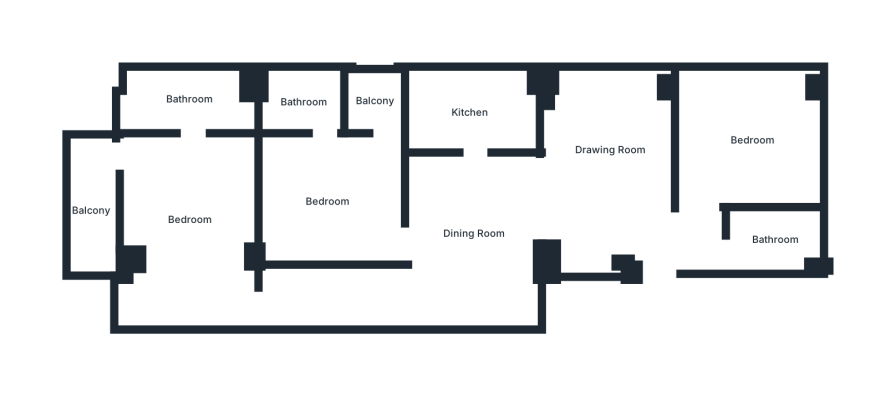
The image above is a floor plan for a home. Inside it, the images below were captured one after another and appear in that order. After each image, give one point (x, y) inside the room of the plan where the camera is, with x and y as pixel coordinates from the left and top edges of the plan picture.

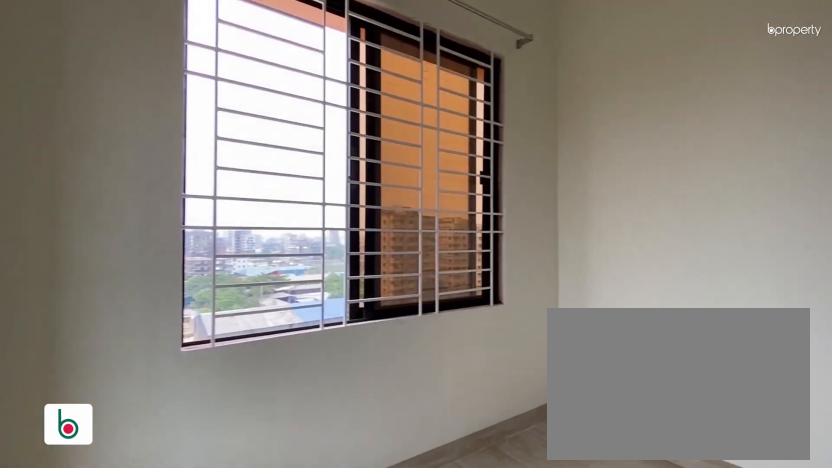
(751, 140)
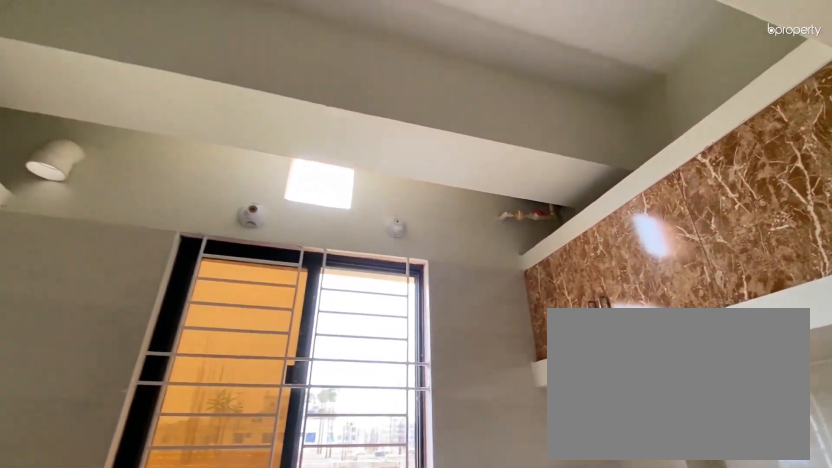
(469, 113)
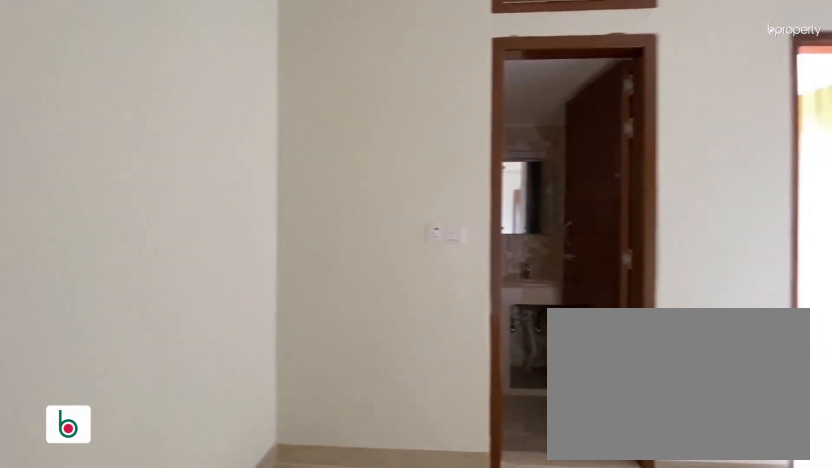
(326, 202)
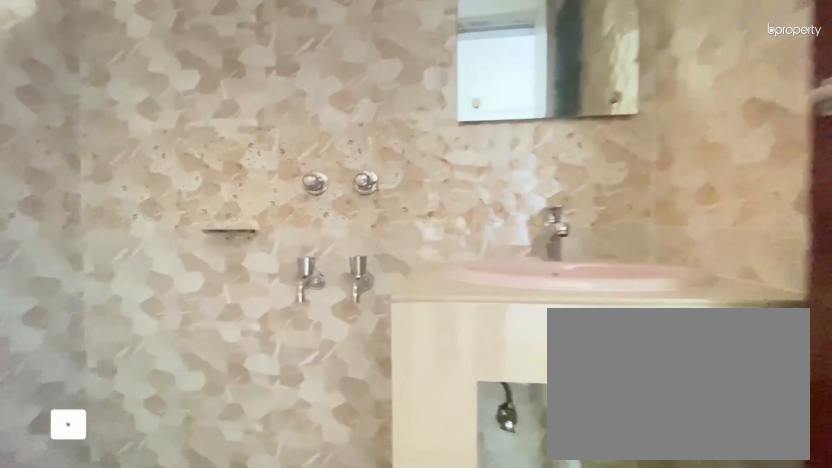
(301, 103)
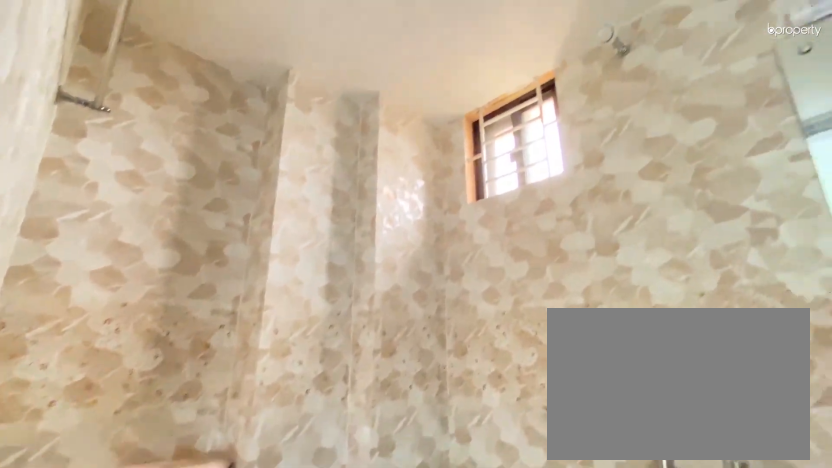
(301, 103)
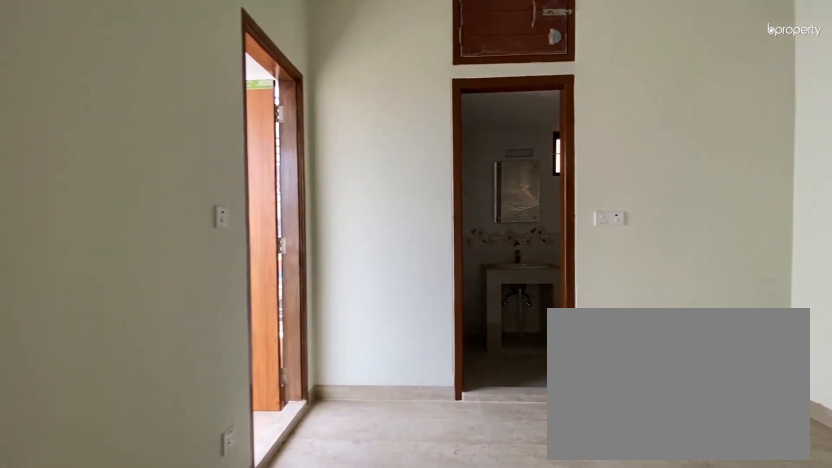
(188, 221)
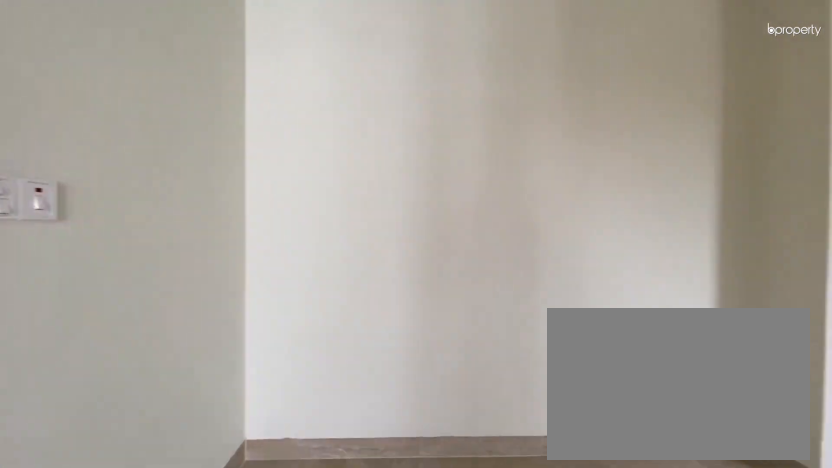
(188, 221)
